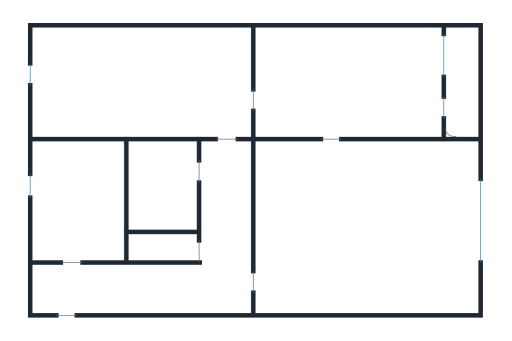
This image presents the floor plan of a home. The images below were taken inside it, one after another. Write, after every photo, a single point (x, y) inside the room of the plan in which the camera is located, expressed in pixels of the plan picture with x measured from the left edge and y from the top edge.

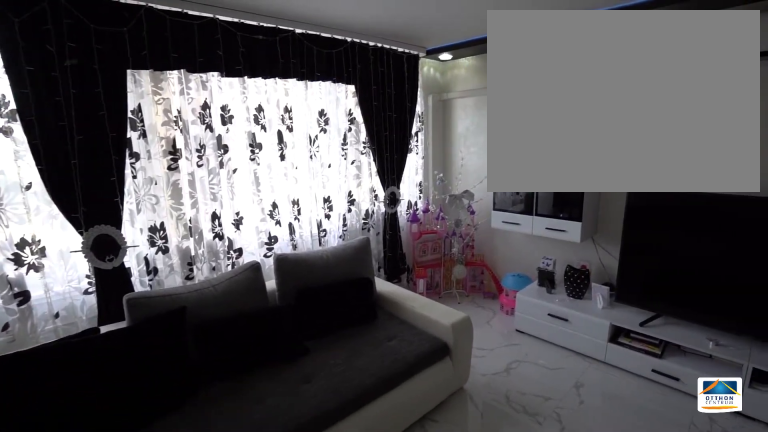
(363, 228)
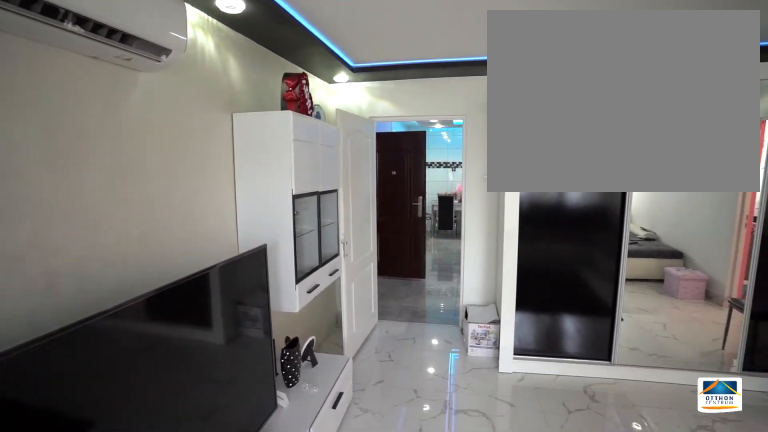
(363, 228)
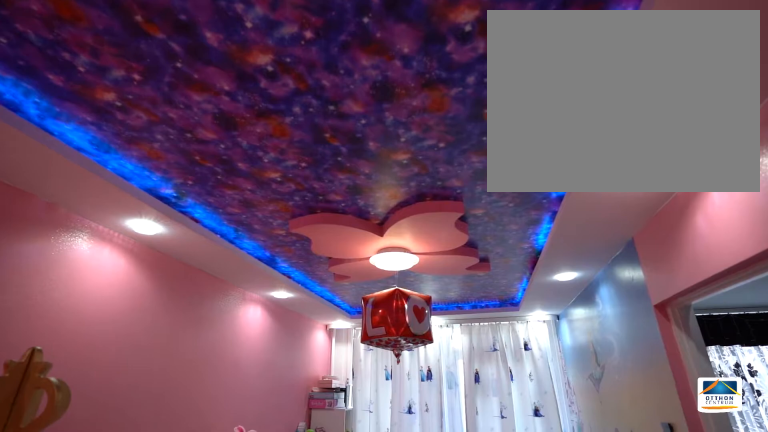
(345, 76)
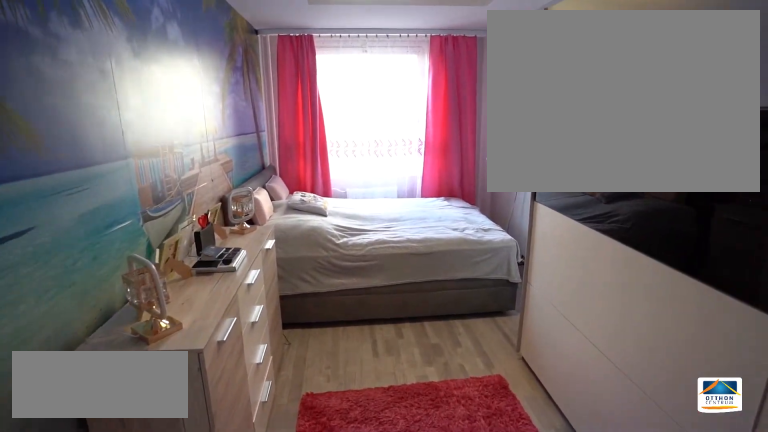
(139, 88)
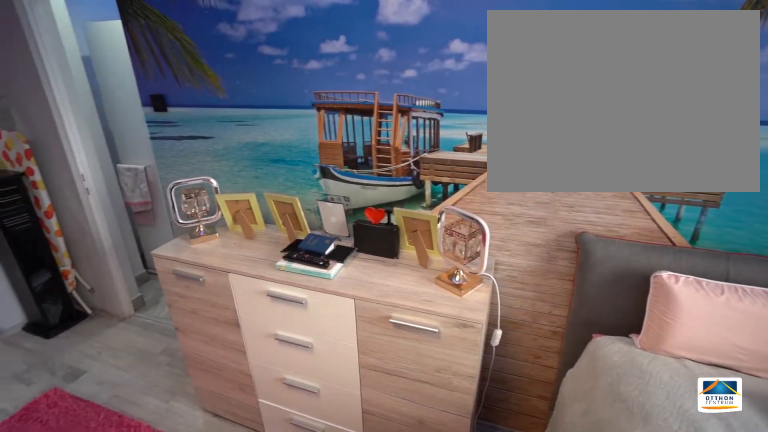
(140, 88)
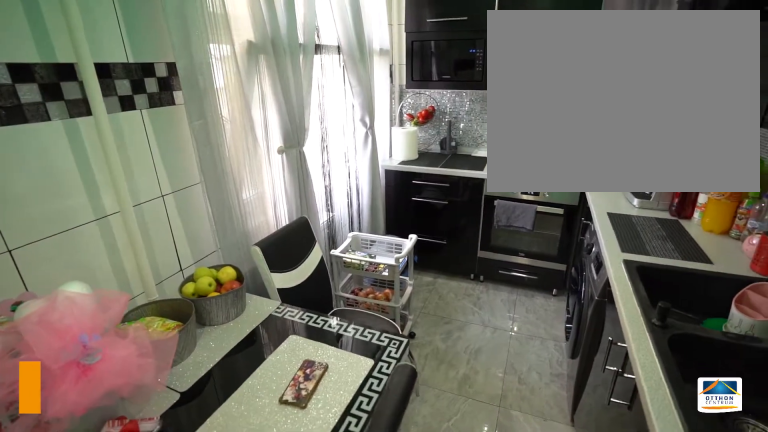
(74, 204)
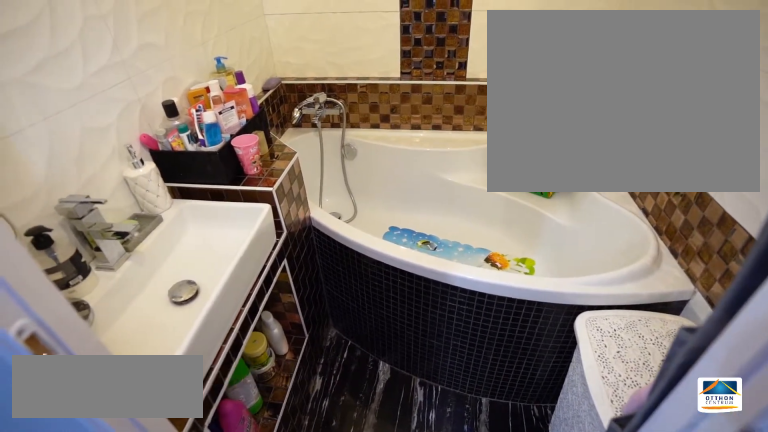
(164, 191)
